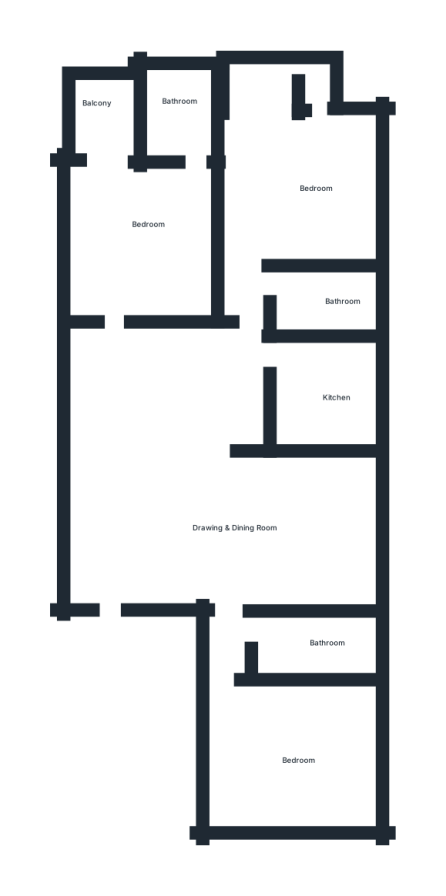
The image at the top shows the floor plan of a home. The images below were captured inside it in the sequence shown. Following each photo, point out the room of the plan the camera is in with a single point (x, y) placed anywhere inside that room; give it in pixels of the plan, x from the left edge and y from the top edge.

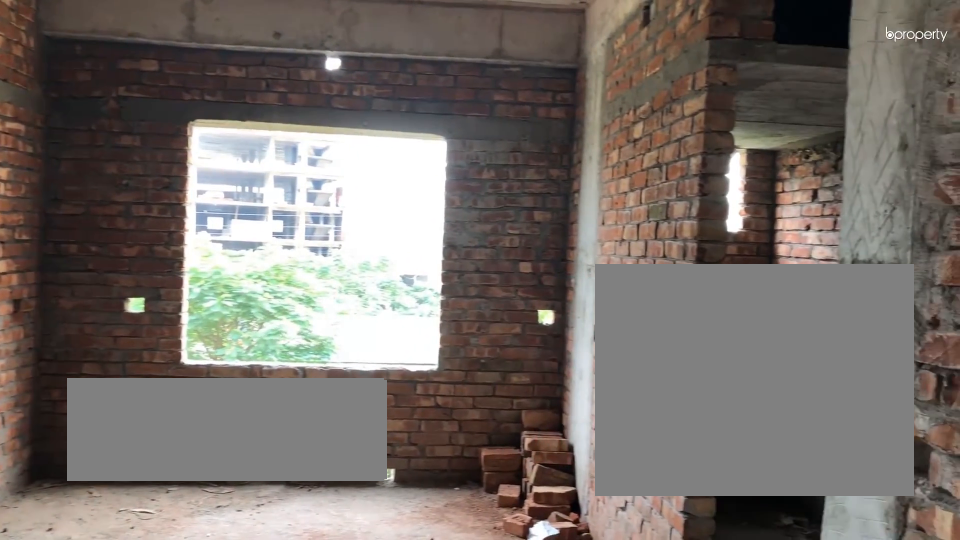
(292, 534)
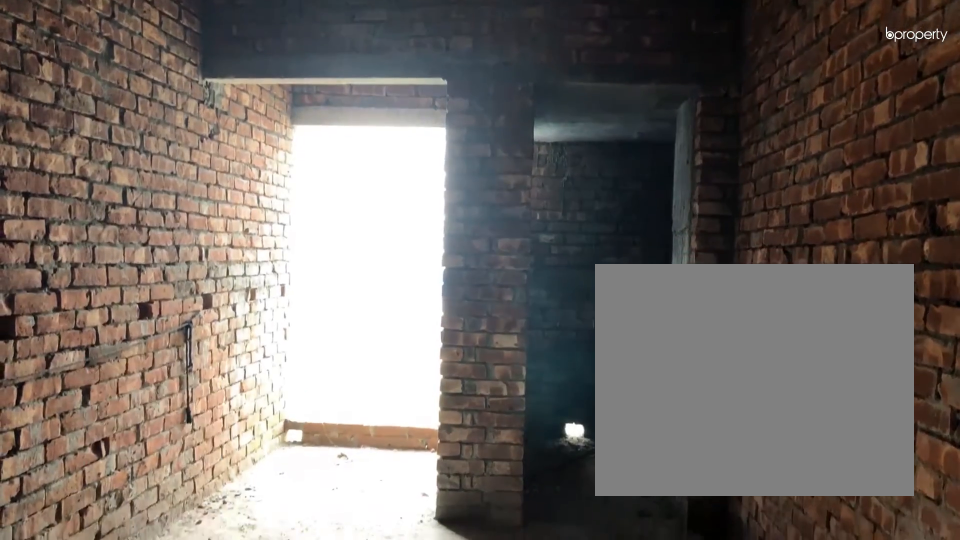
(141, 221)
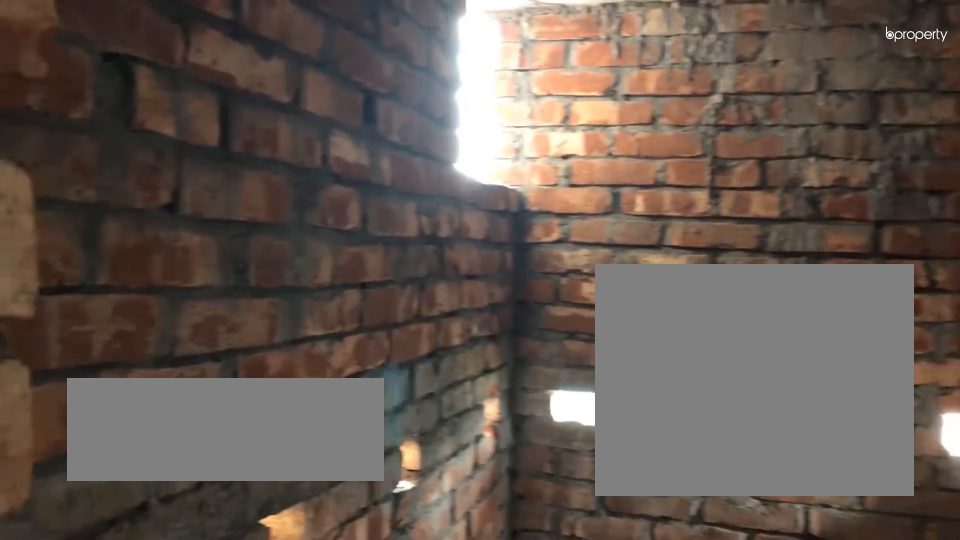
(181, 111)
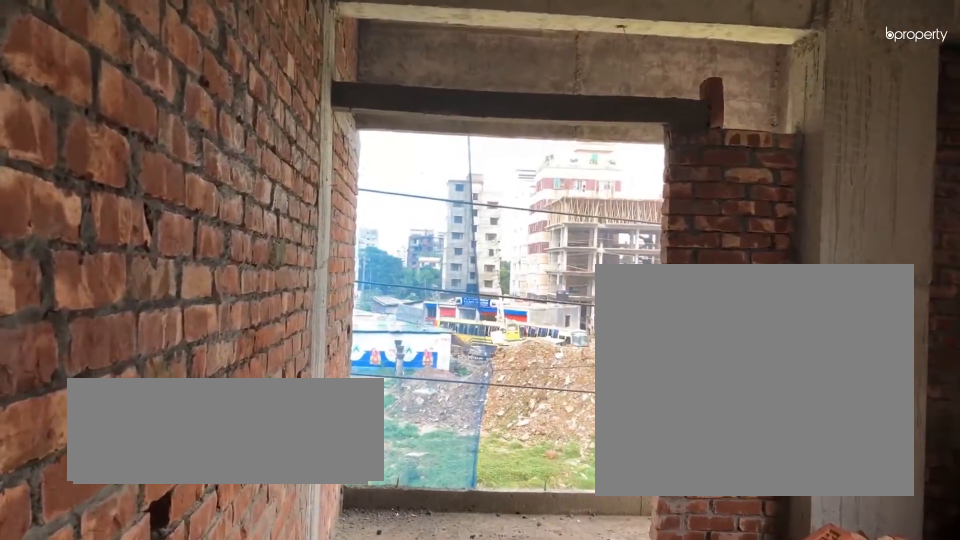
(293, 201)
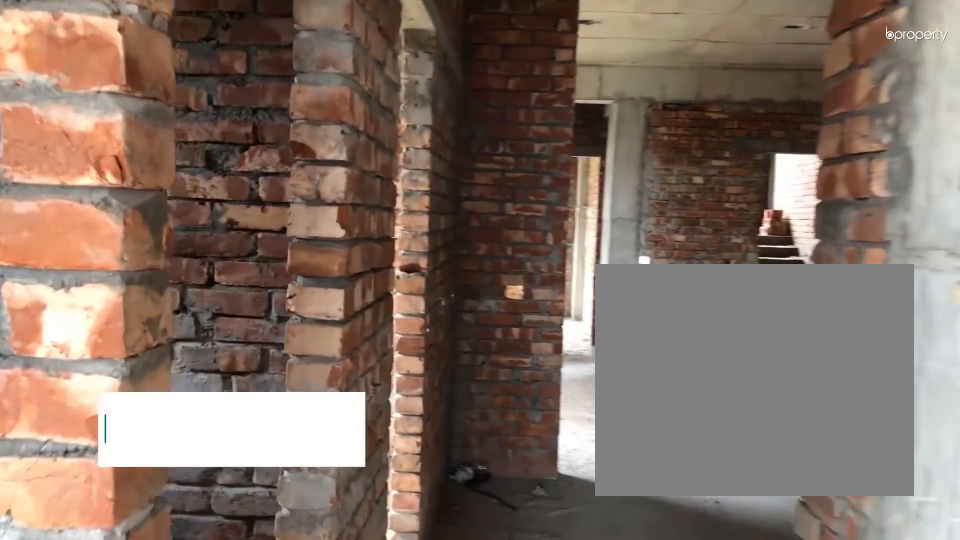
(267, 287)
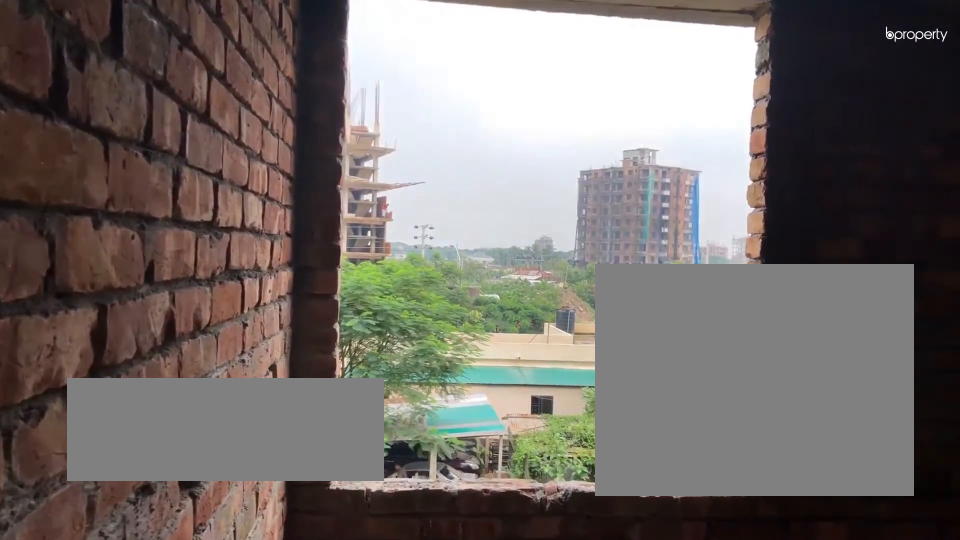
(323, 392)
